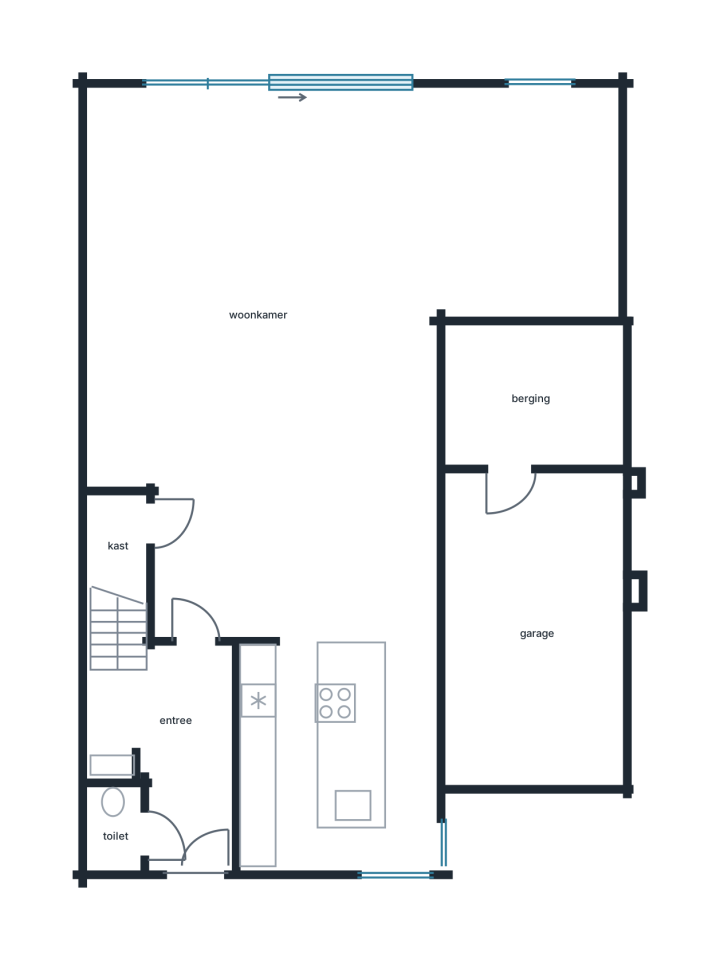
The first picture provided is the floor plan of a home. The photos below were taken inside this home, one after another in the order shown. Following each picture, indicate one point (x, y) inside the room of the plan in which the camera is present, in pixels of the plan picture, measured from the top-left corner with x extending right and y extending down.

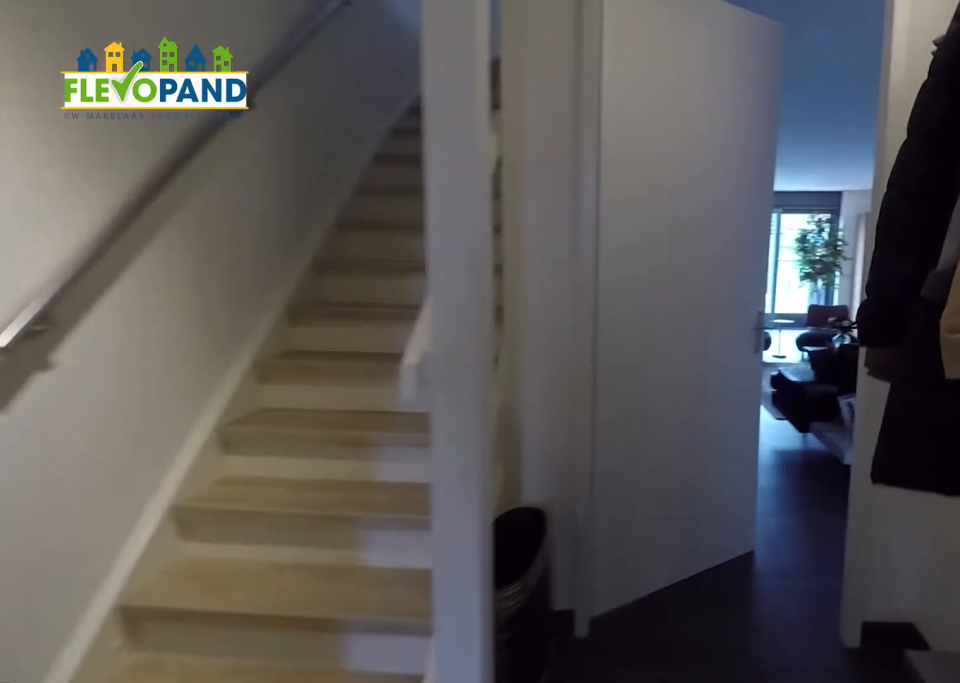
(177, 746)
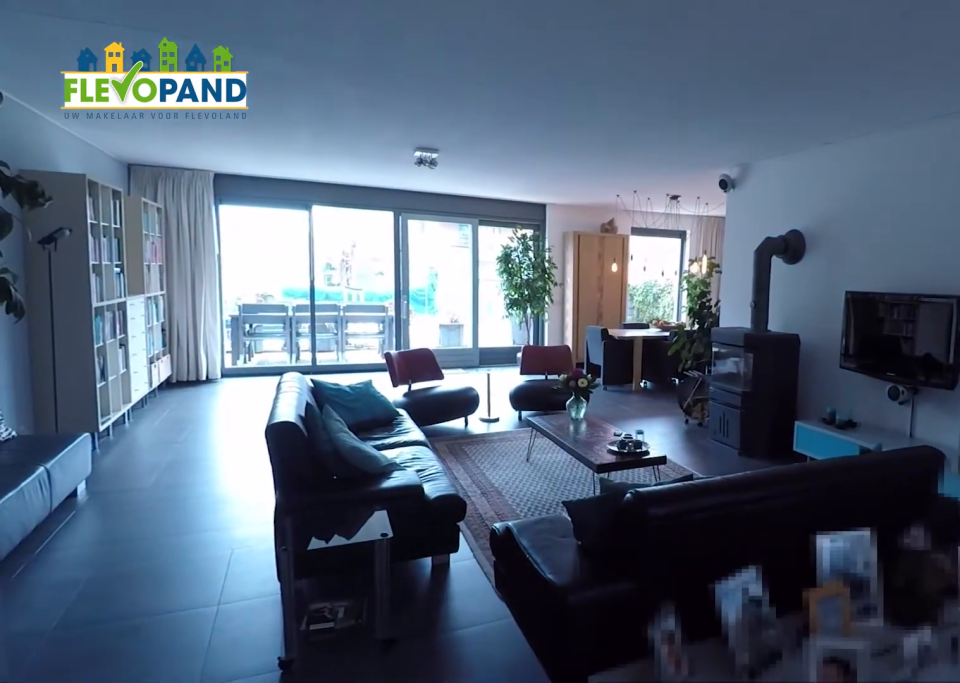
(318, 291)
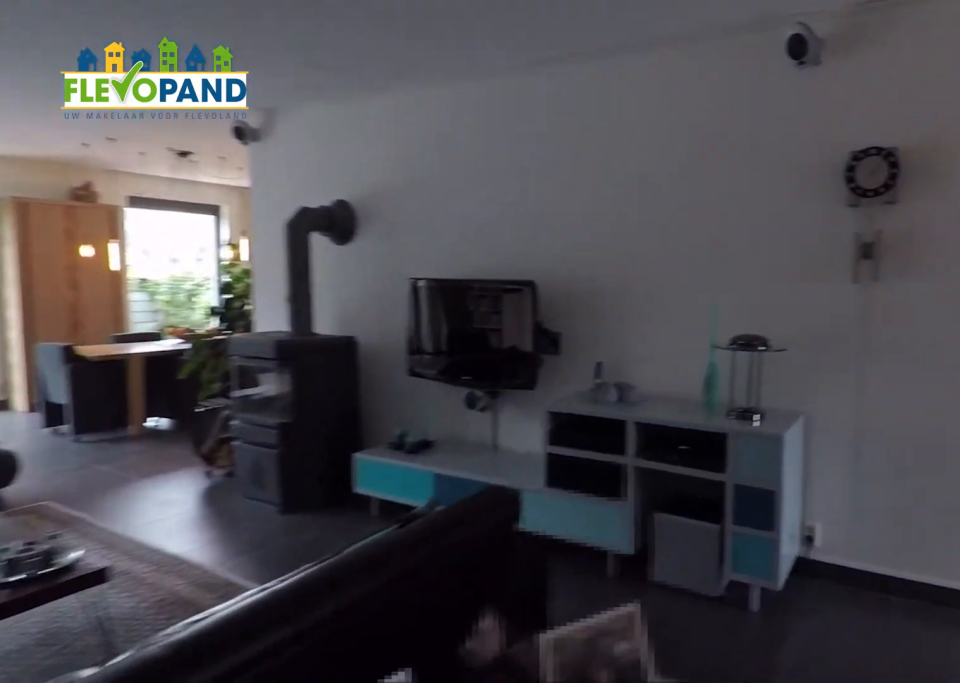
(318, 291)
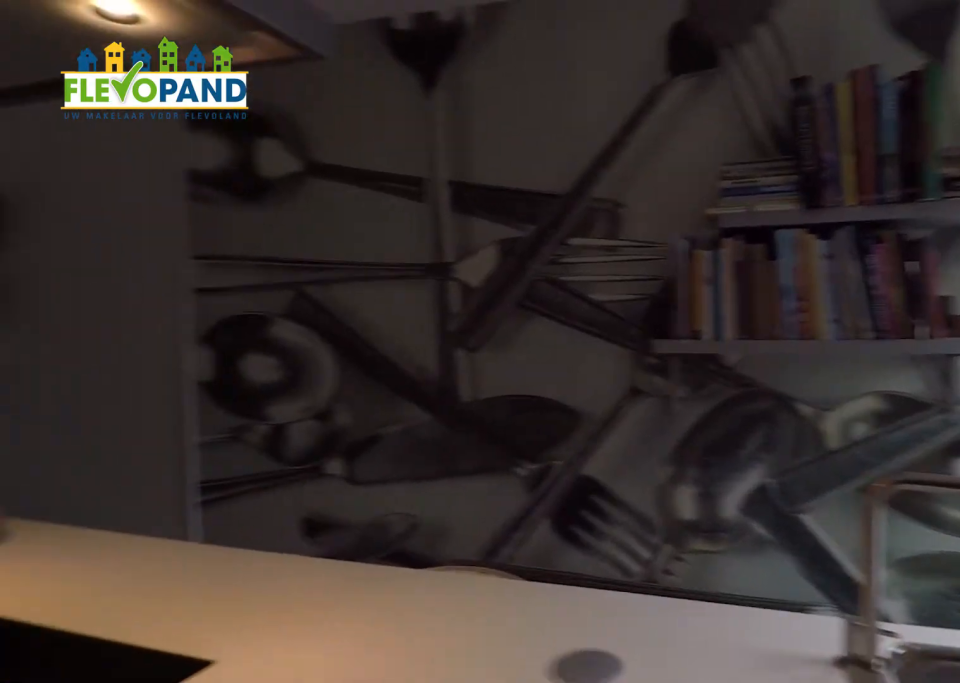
(337, 754)
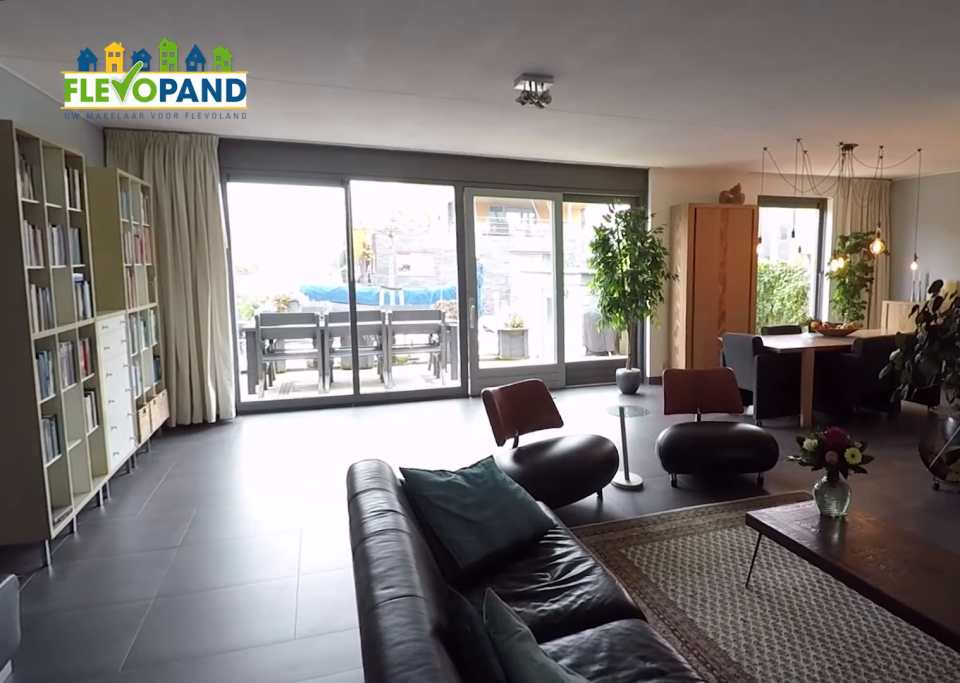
(318, 291)
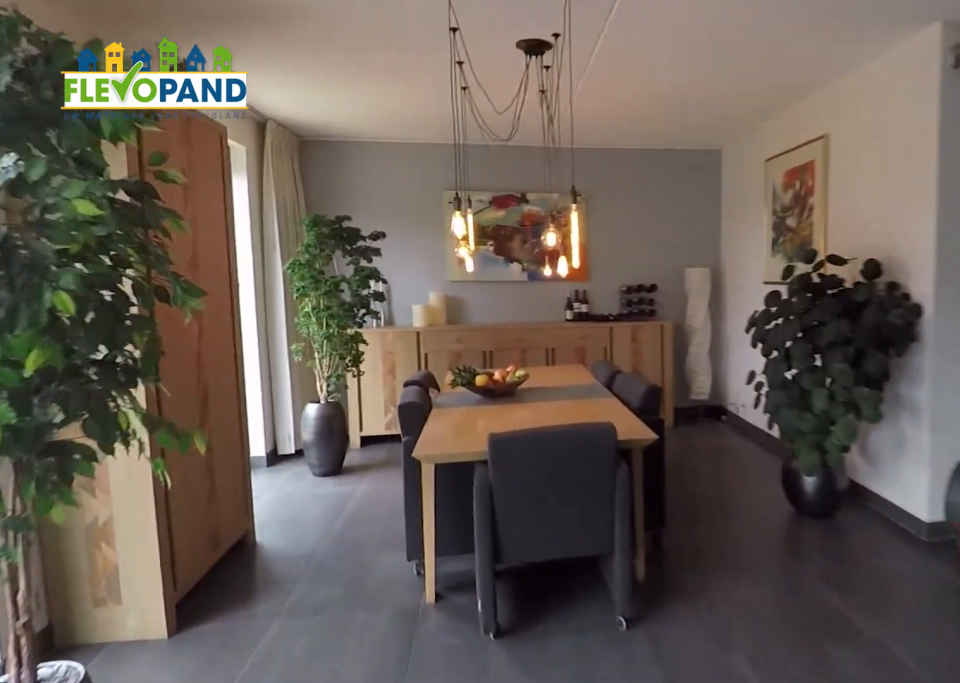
(318, 291)
